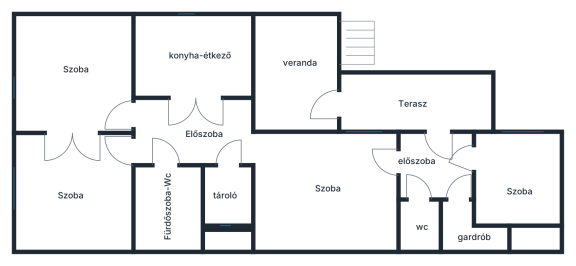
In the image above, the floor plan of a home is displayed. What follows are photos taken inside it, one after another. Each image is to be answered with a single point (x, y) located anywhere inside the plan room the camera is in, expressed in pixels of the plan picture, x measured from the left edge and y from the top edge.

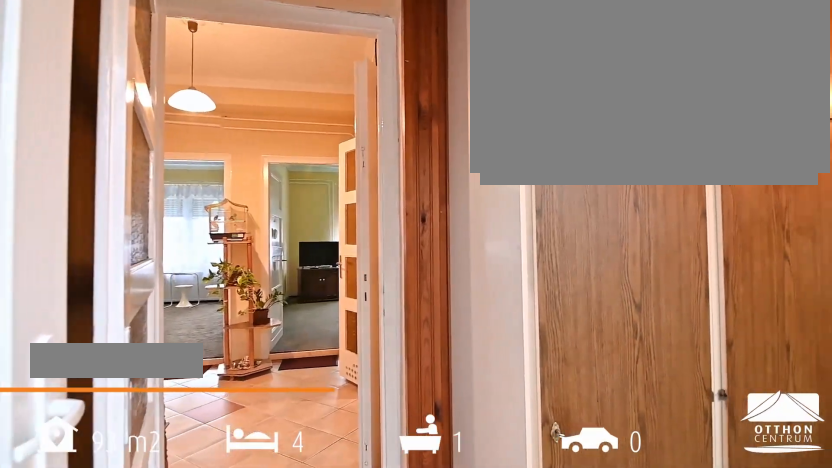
(268, 121)
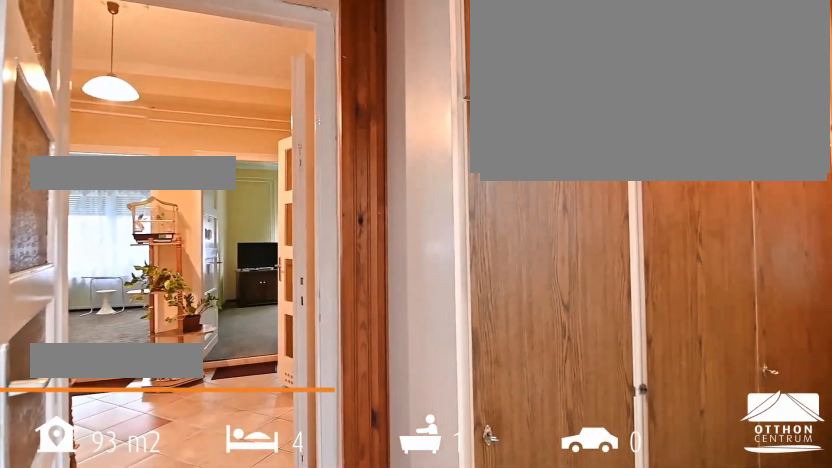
(294, 74)
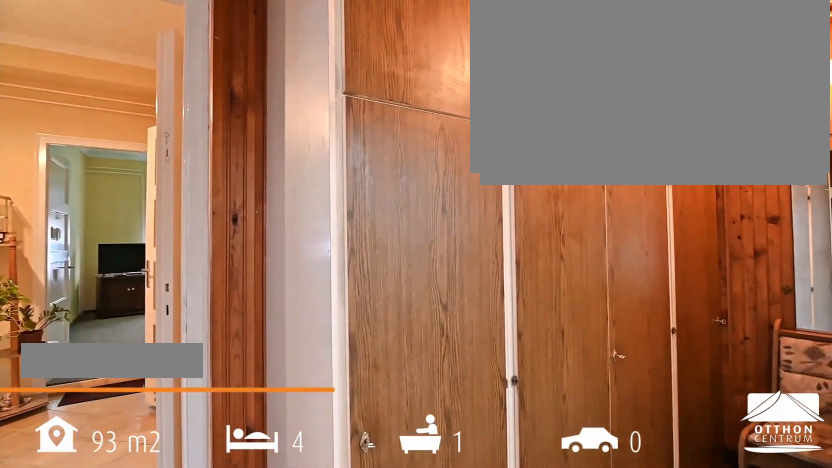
(268, 121)
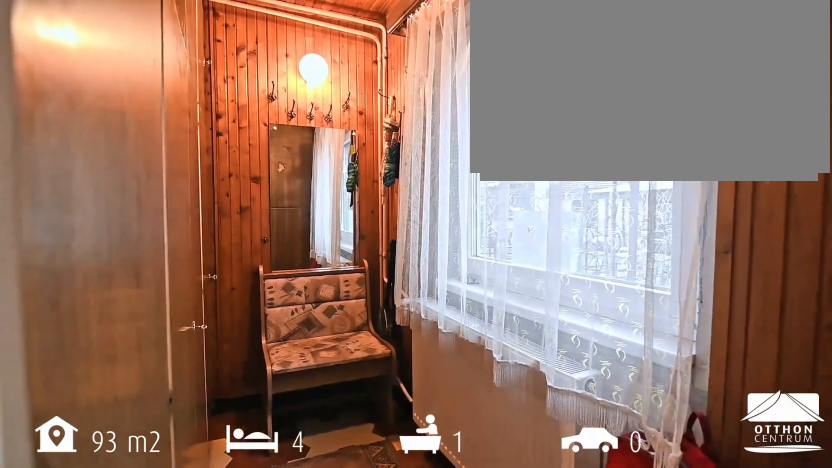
(294, 74)
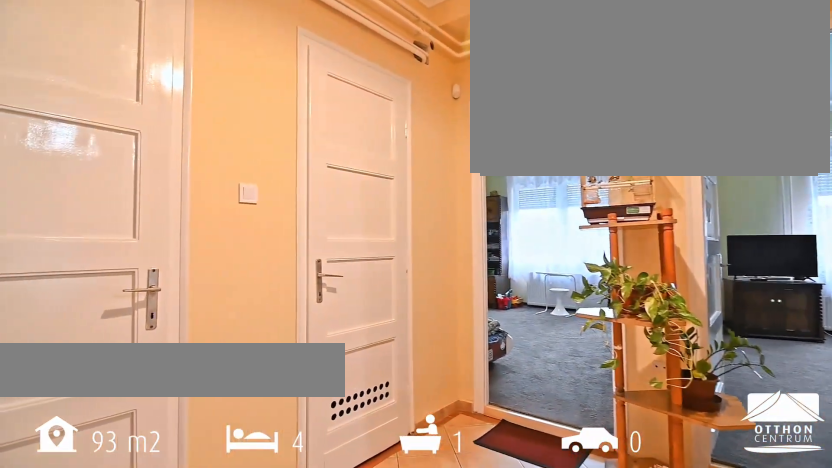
(196, 133)
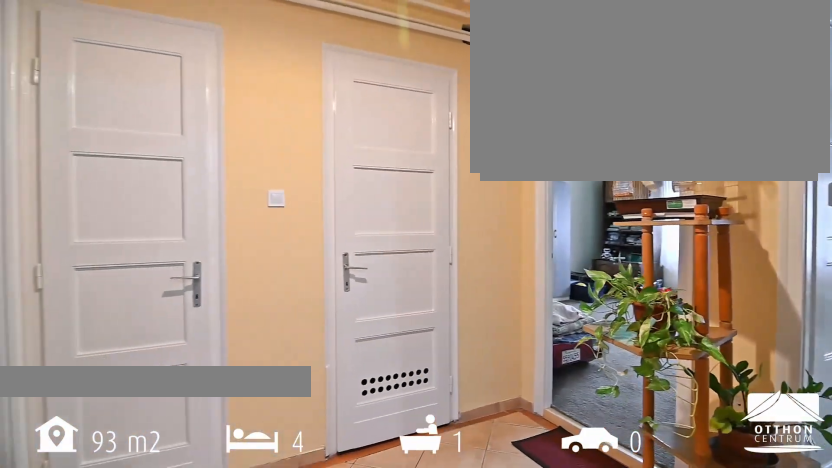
(196, 133)
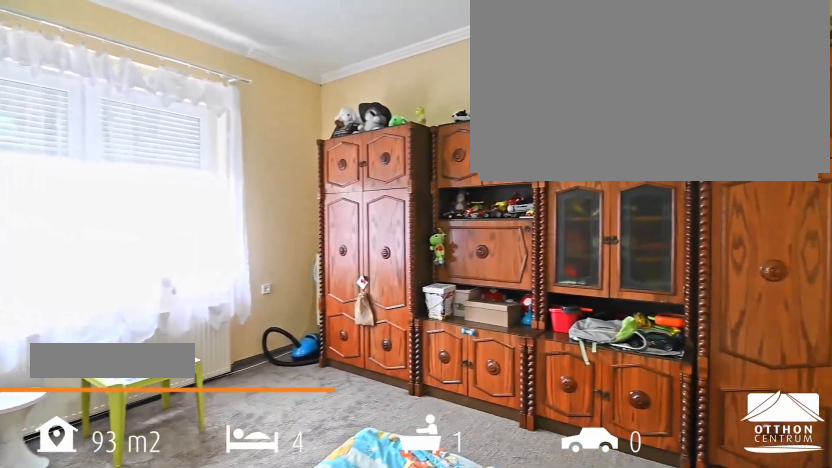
(75, 79)
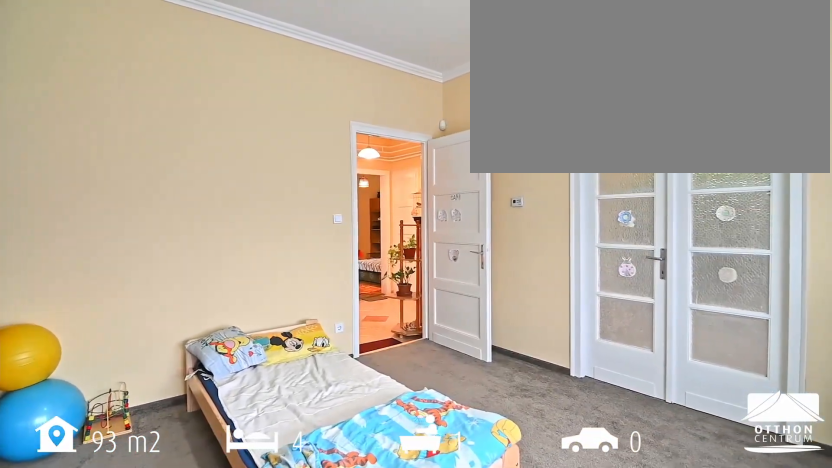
(75, 79)
